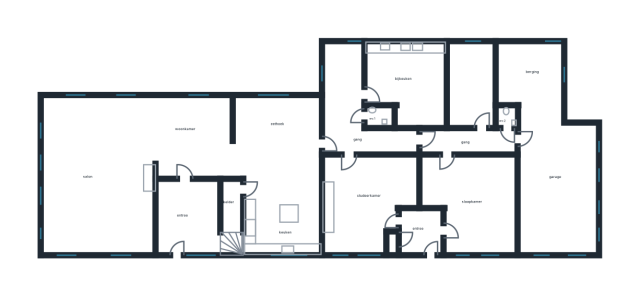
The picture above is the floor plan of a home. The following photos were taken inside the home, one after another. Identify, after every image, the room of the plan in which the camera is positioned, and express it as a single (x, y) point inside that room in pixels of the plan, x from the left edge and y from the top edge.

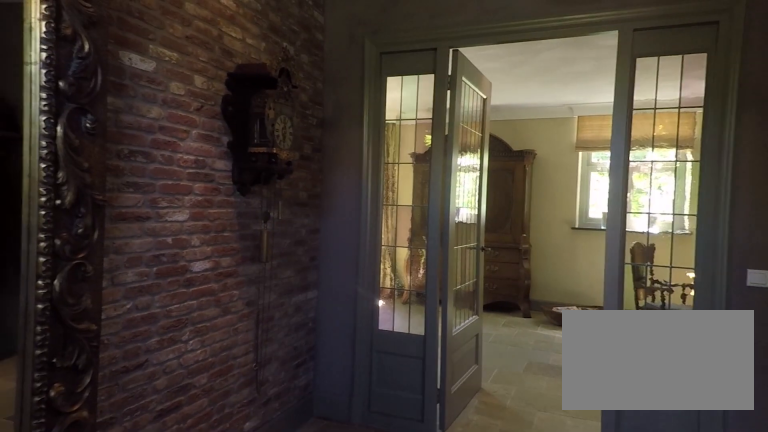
(189, 217)
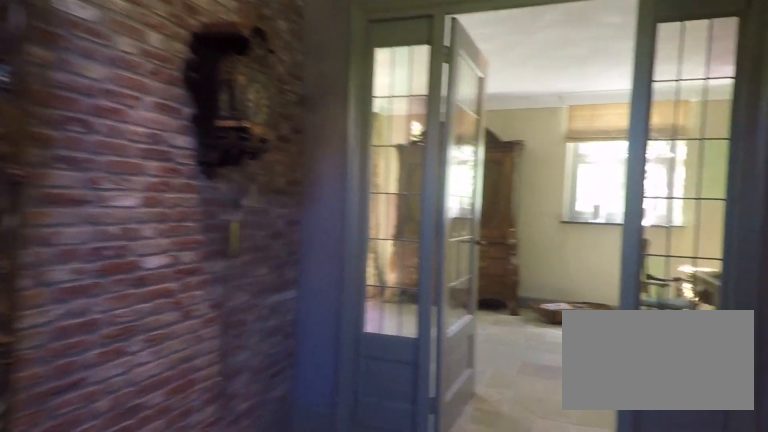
(189, 217)
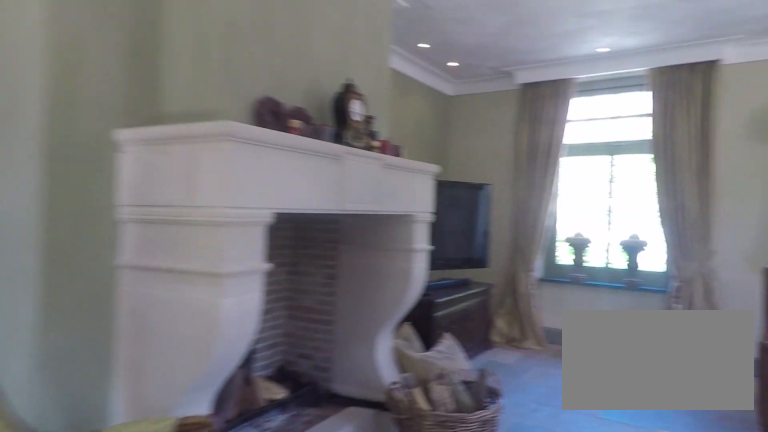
(127, 165)
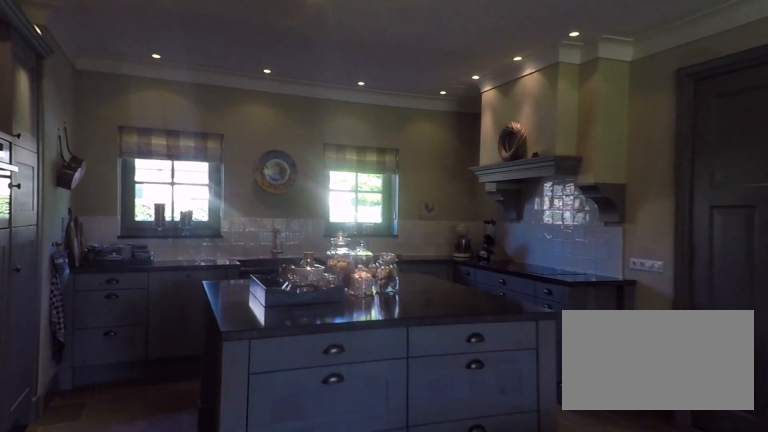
(280, 174)
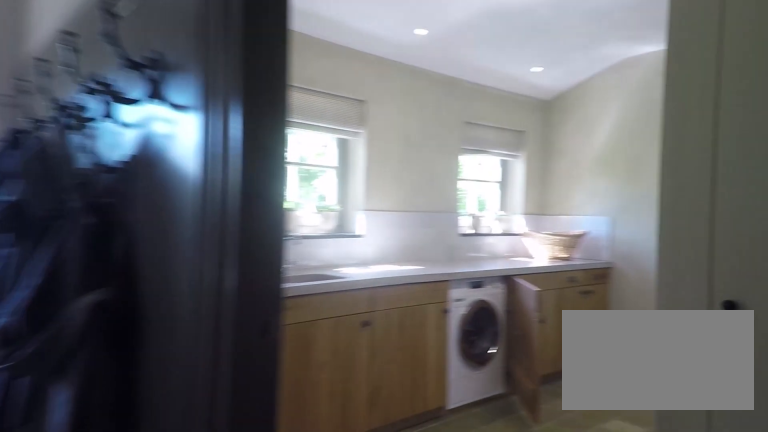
(344, 127)
